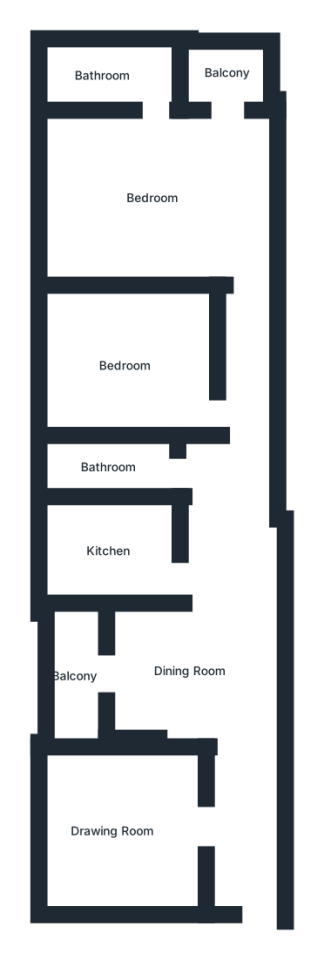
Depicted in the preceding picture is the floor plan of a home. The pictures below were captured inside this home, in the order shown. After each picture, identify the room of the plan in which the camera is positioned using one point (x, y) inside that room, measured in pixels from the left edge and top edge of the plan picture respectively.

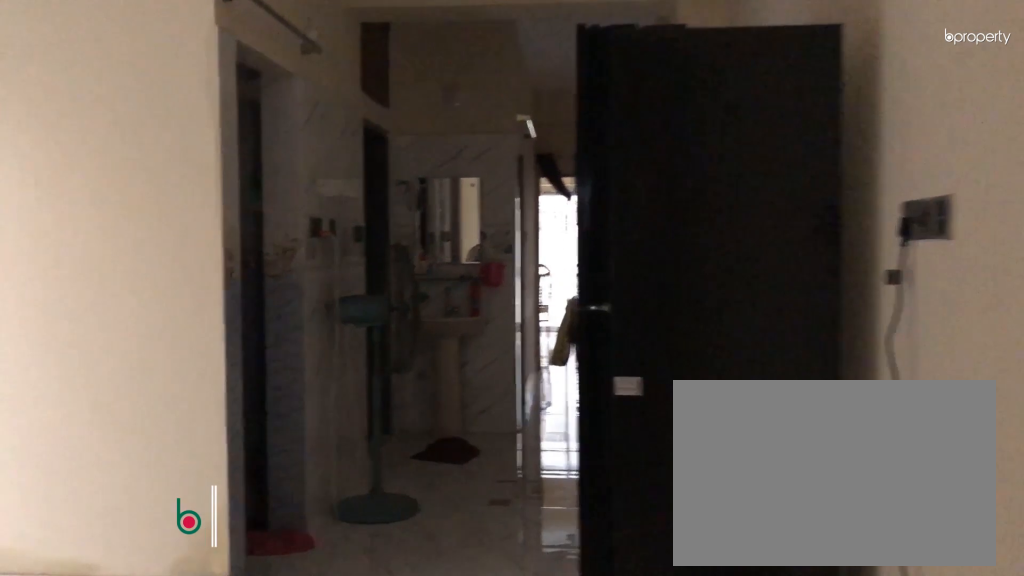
(189, 671)
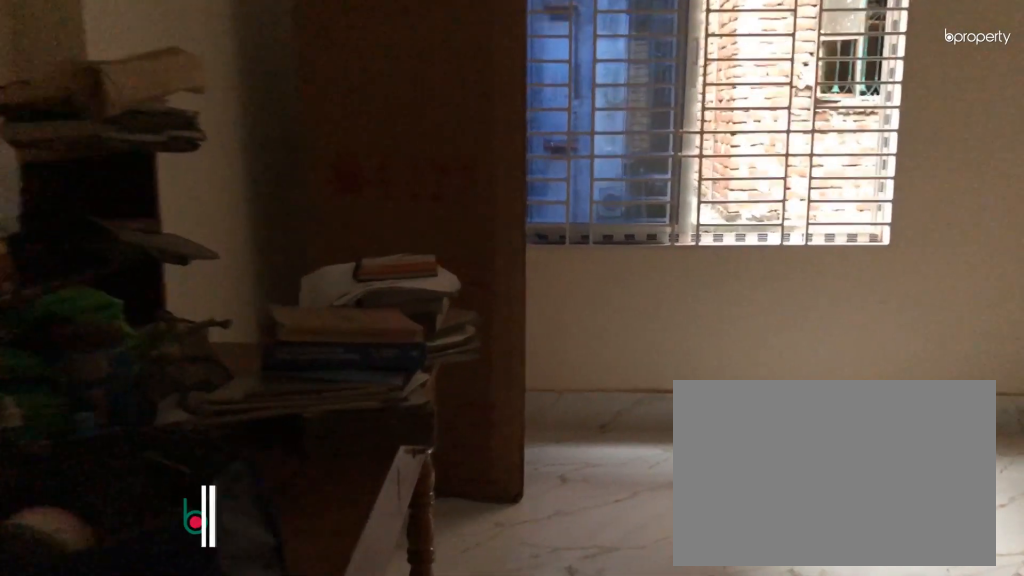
(113, 835)
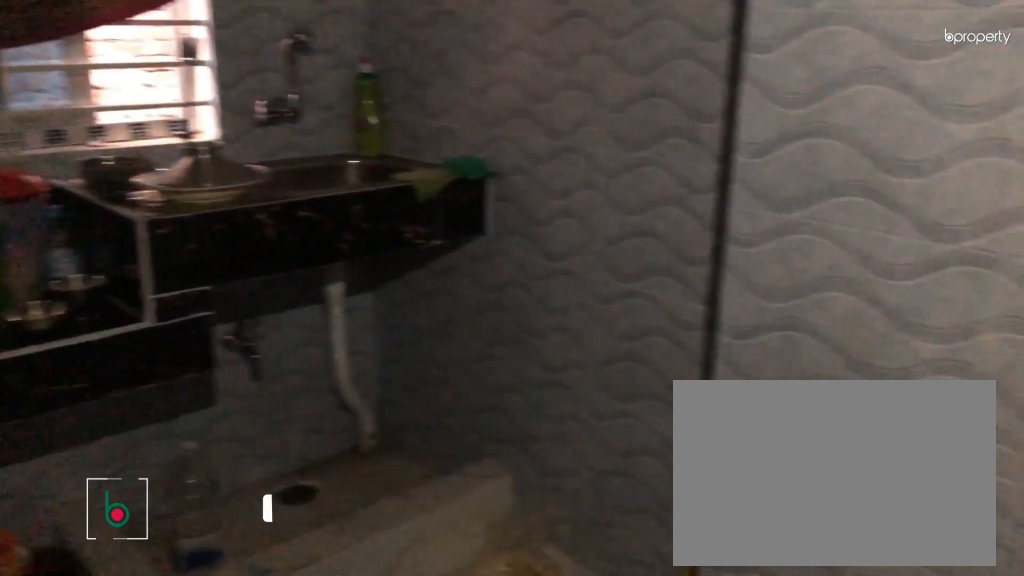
(116, 549)
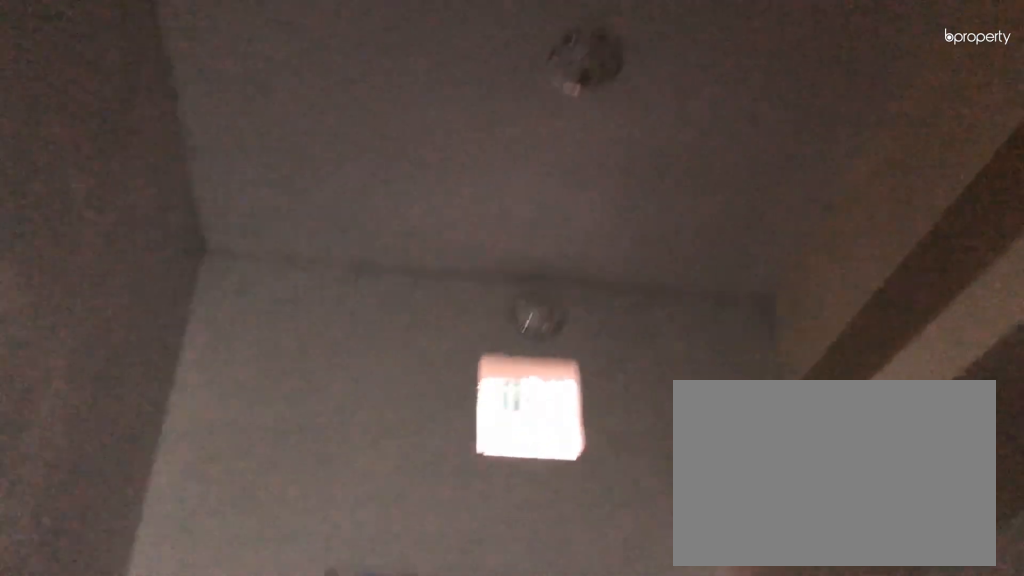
(105, 553)
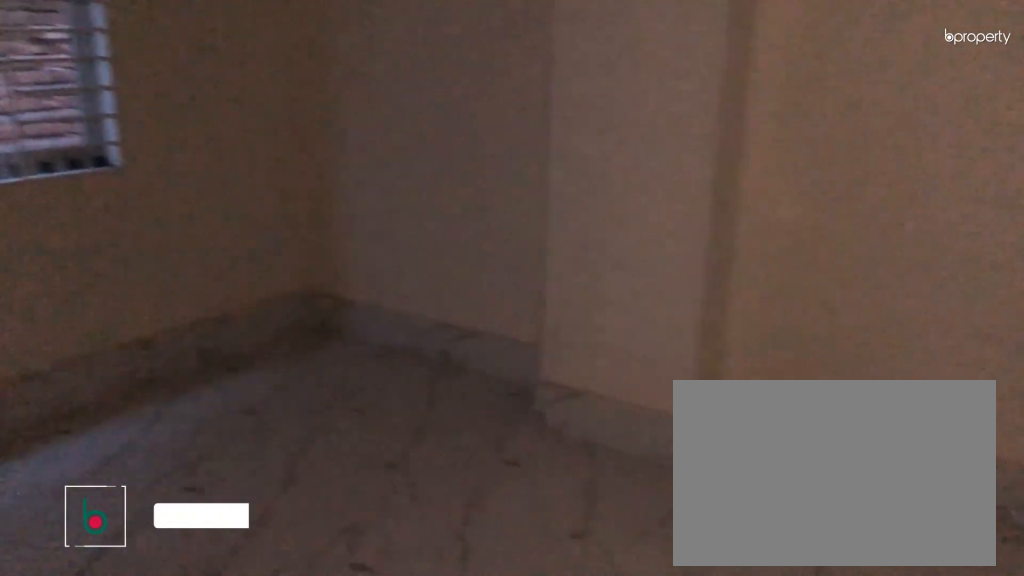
(127, 361)
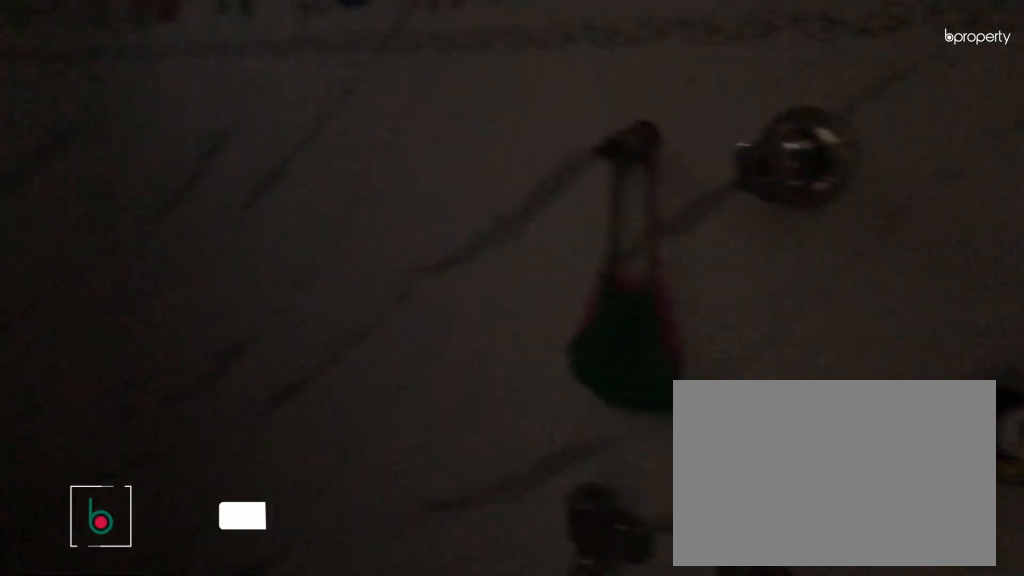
(106, 73)
